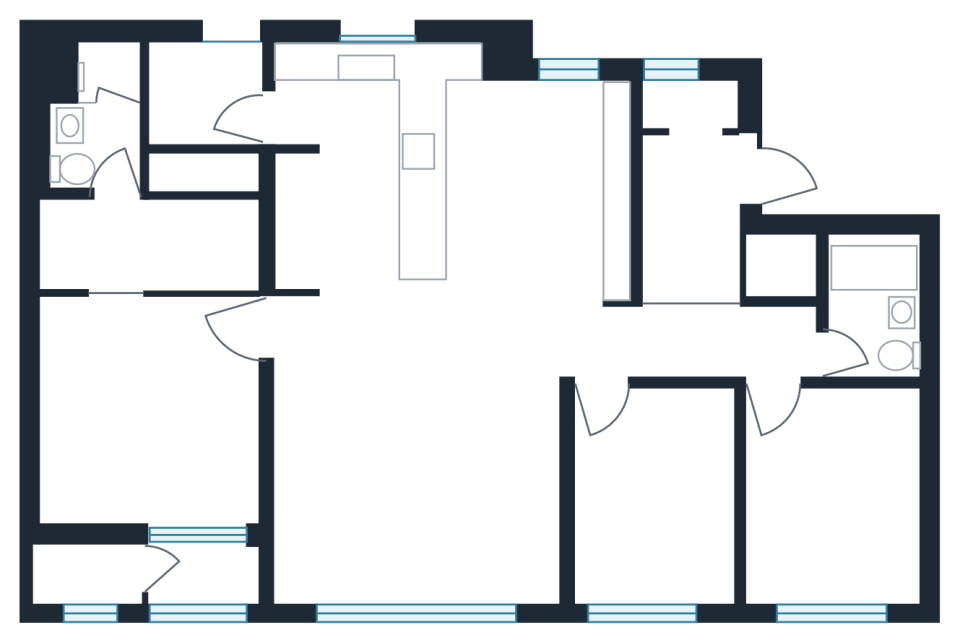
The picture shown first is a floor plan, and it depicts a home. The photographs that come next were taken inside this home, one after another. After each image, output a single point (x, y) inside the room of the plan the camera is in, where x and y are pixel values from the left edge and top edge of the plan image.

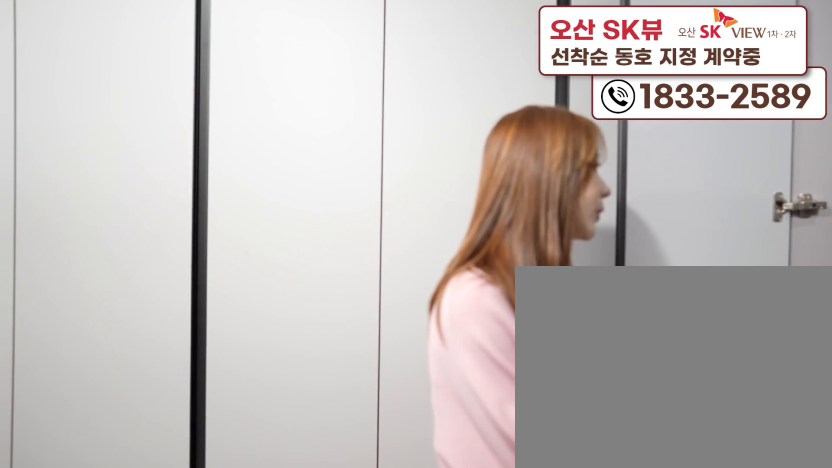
(699, 191)
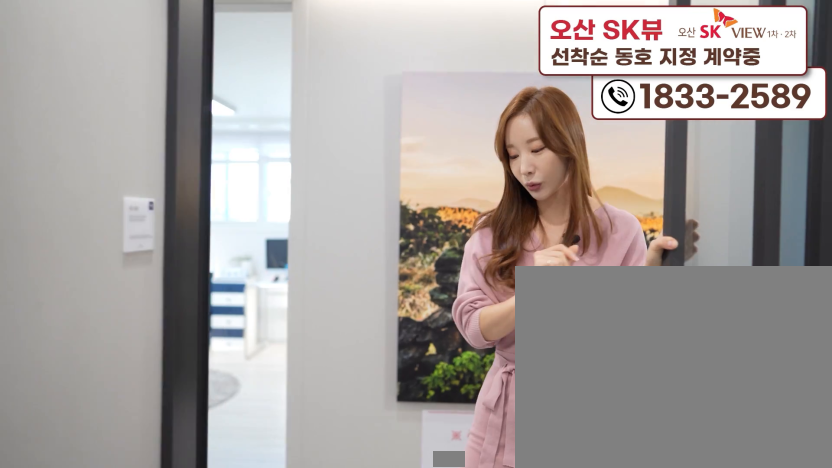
(699, 191)
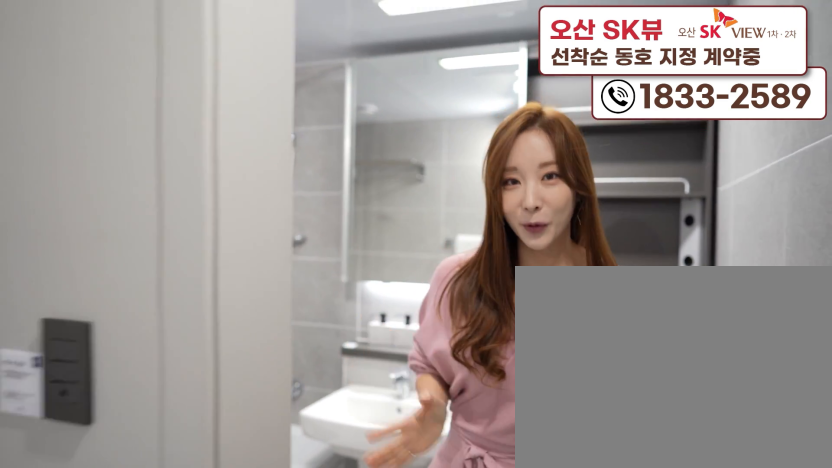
(881, 334)
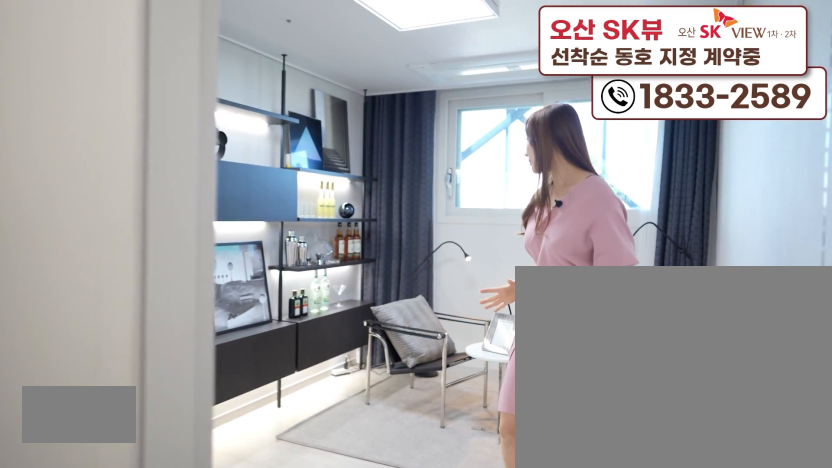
(824, 547)
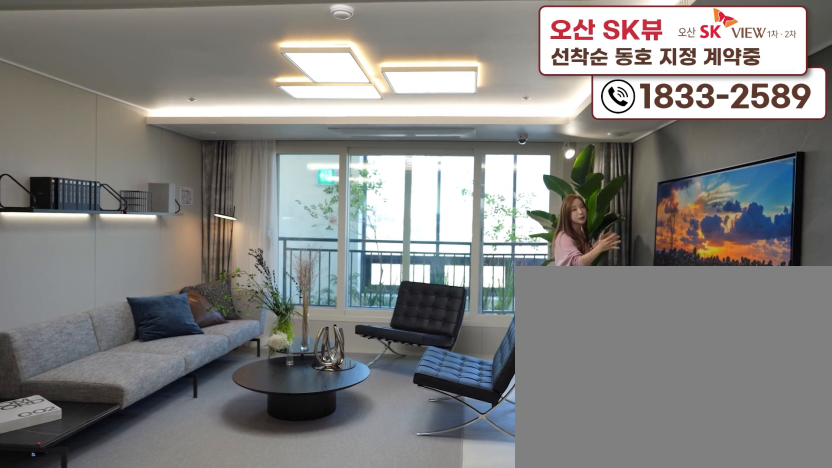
(421, 529)
